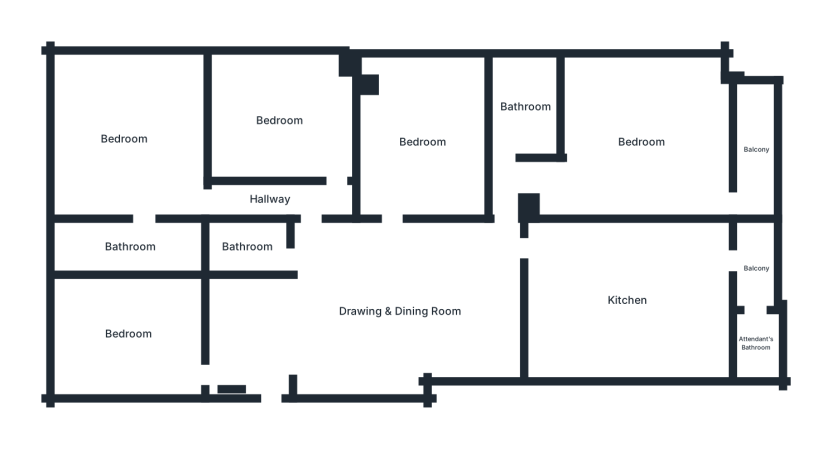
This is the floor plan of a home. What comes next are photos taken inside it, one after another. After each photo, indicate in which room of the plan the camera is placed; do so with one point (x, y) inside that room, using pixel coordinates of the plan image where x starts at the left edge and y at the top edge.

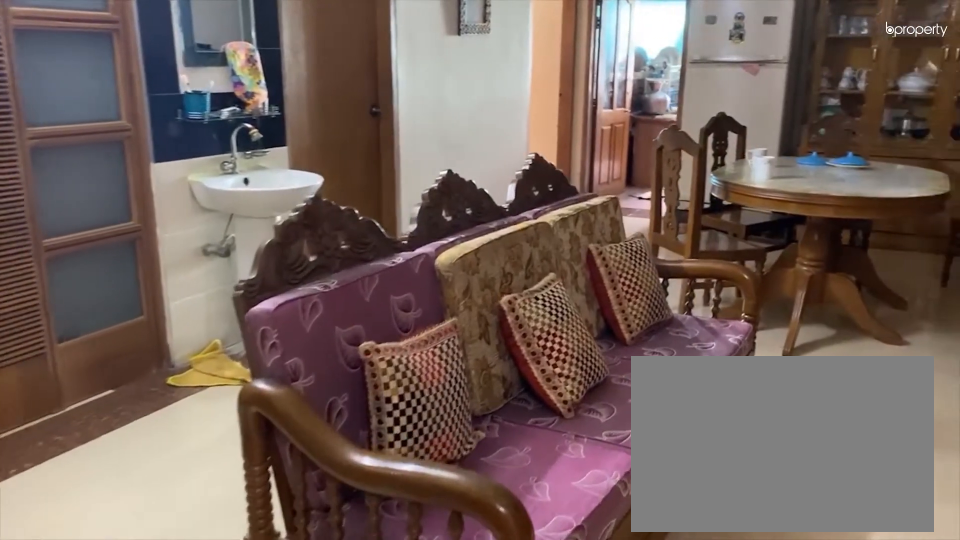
(395, 324)
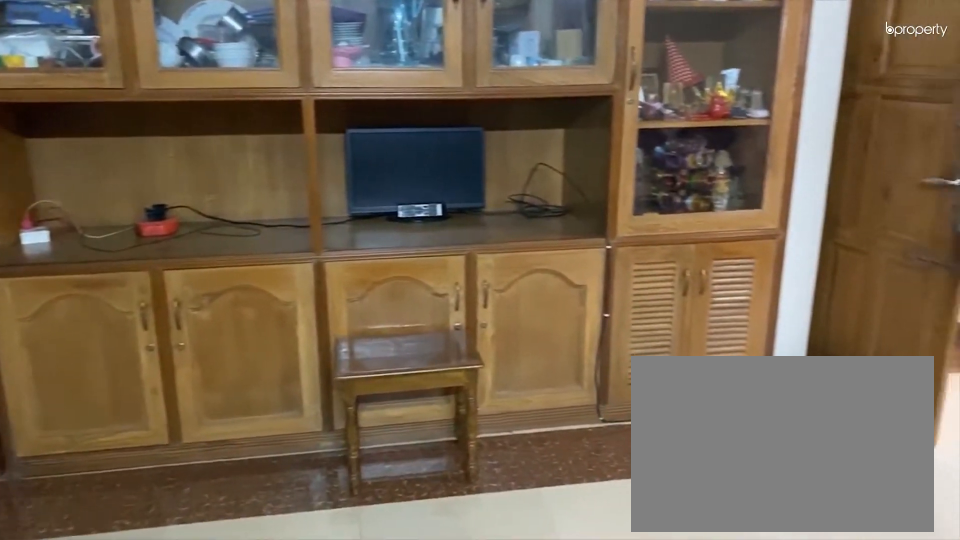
(395, 324)
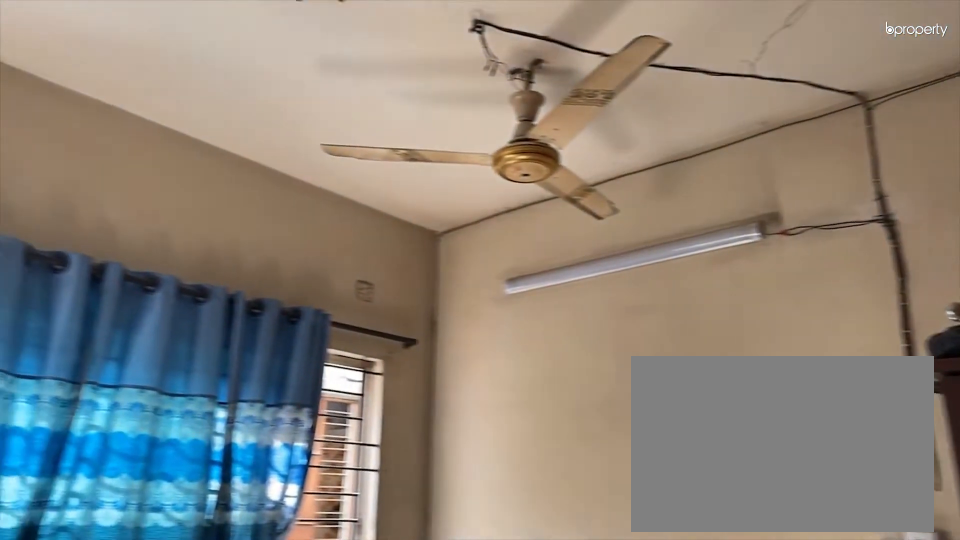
(125, 330)
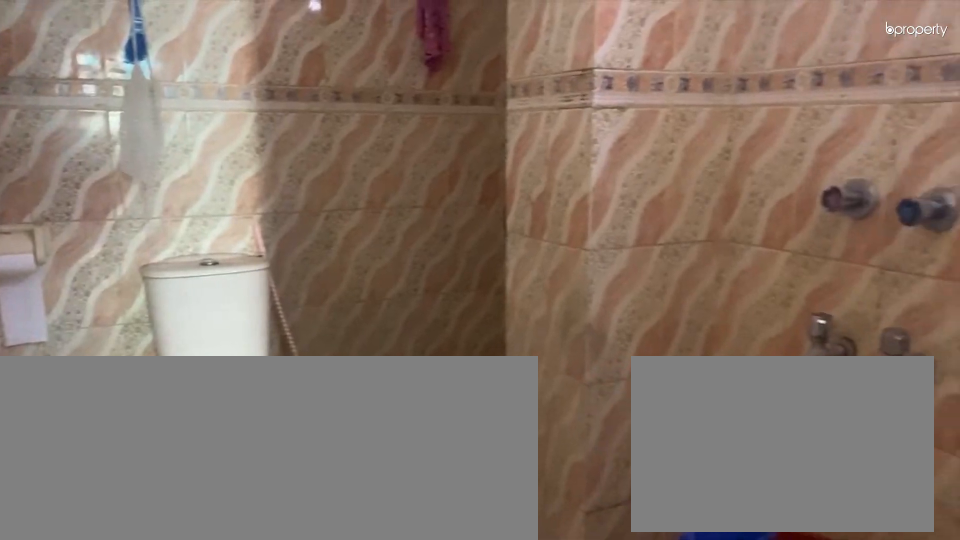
(250, 244)
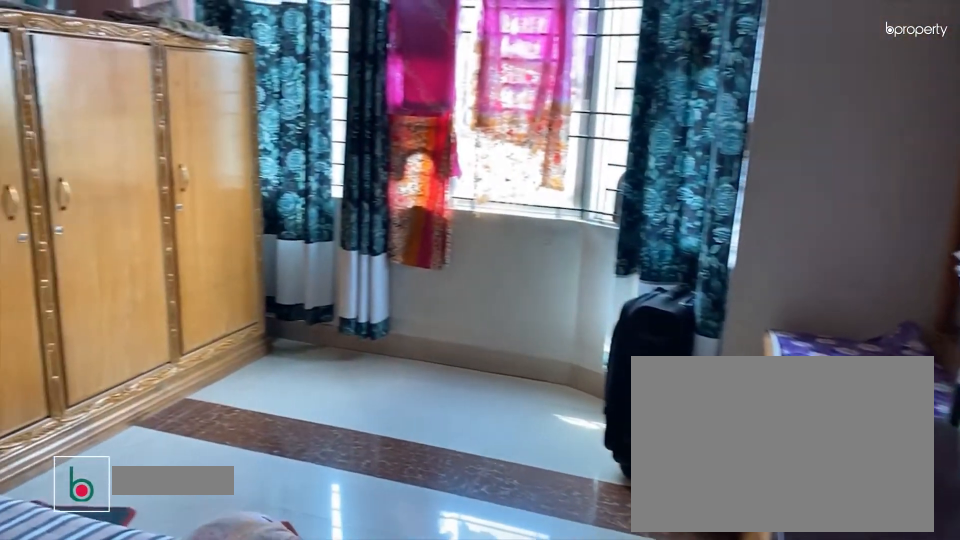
(280, 126)
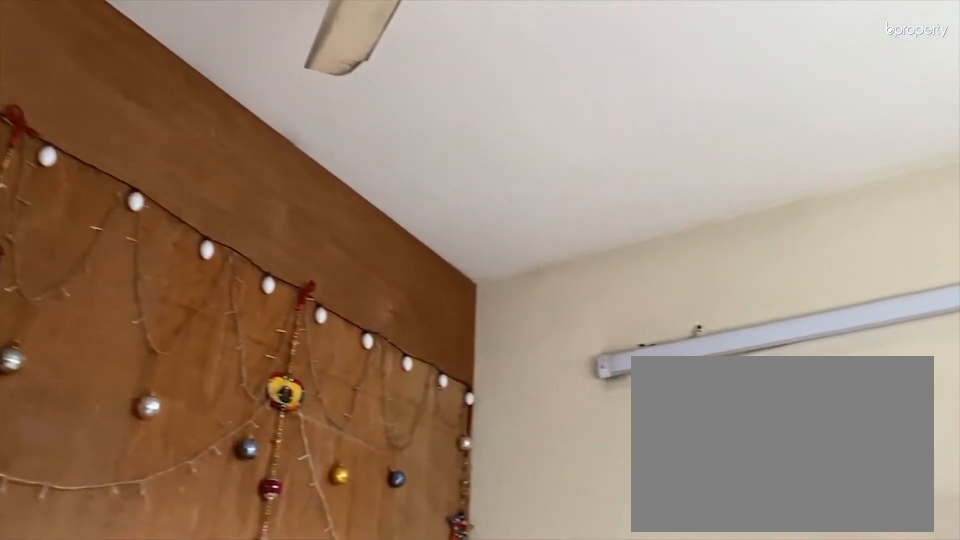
(279, 123)
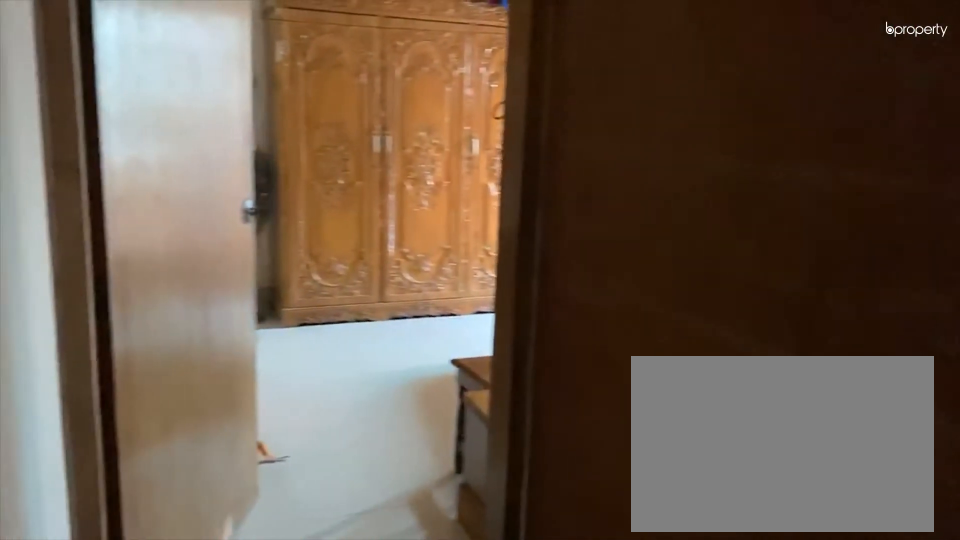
(244, 199)
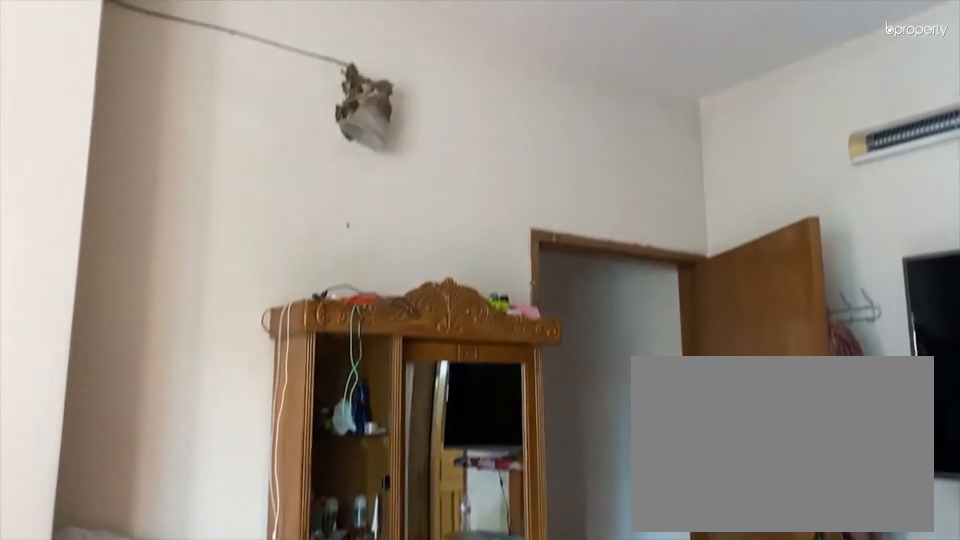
(122, 143)
